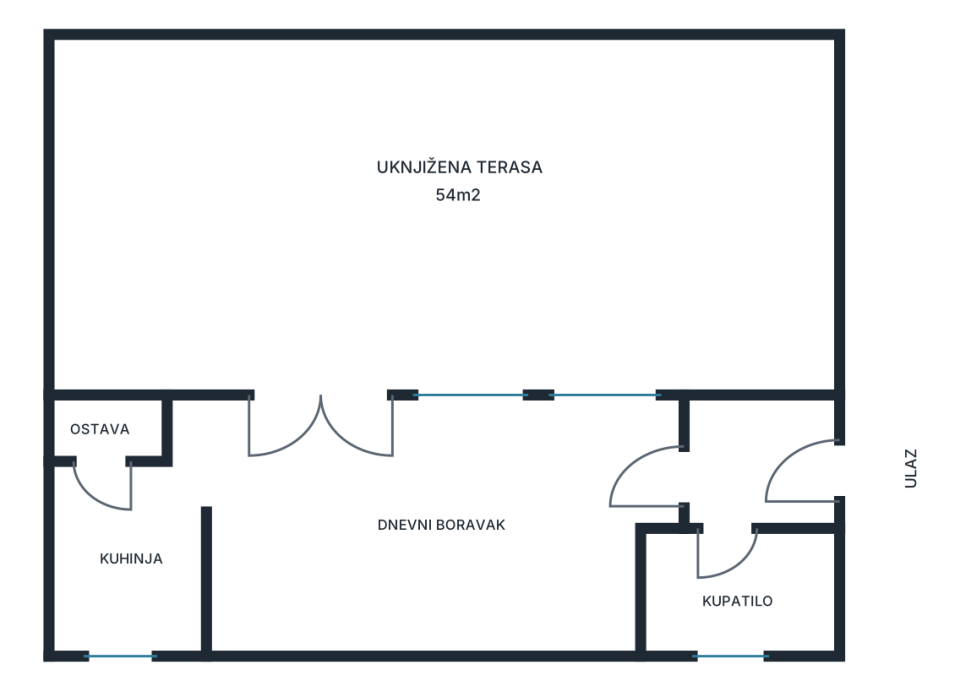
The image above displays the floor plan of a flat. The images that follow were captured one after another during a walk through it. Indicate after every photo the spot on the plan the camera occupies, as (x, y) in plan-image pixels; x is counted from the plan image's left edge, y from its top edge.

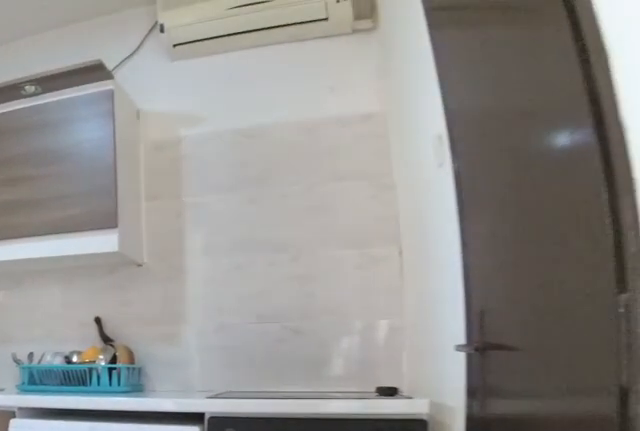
(208, 455)
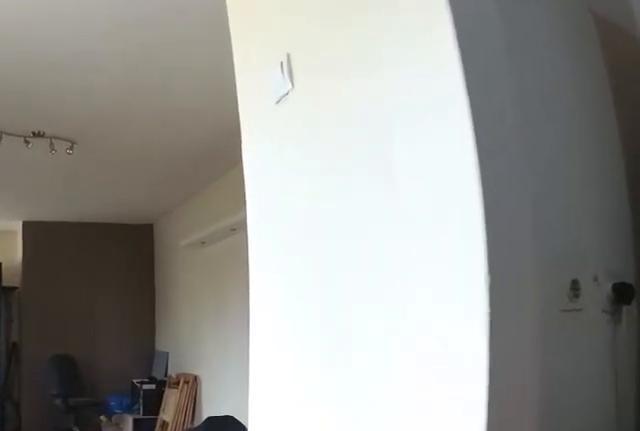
(128, 471)
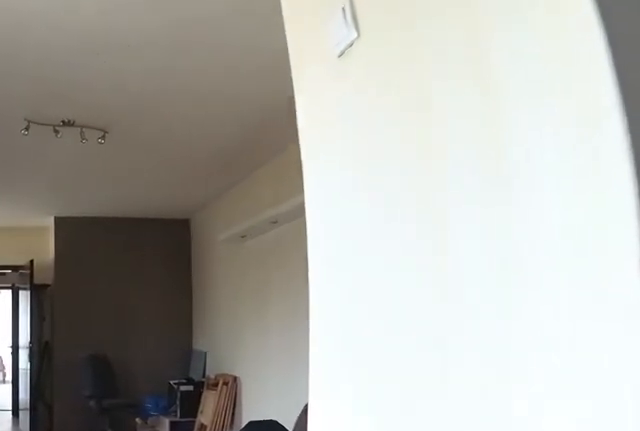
(141, 470)
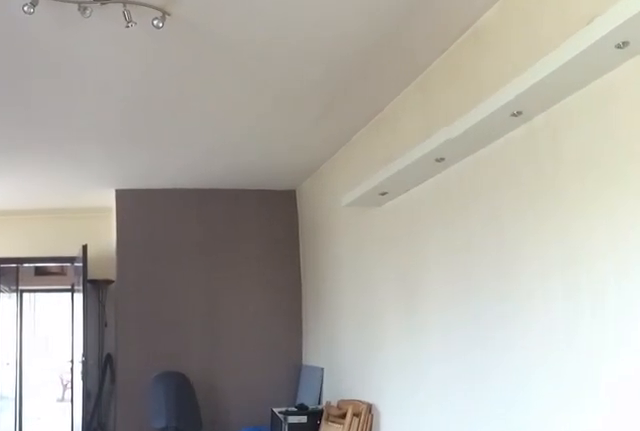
(266, 471)
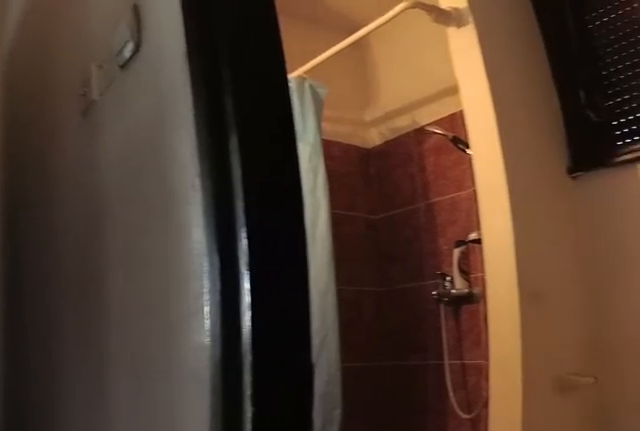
(655, 487)
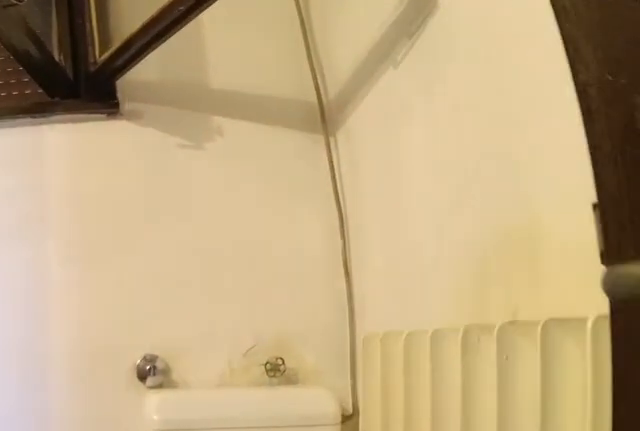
(683, 521)
